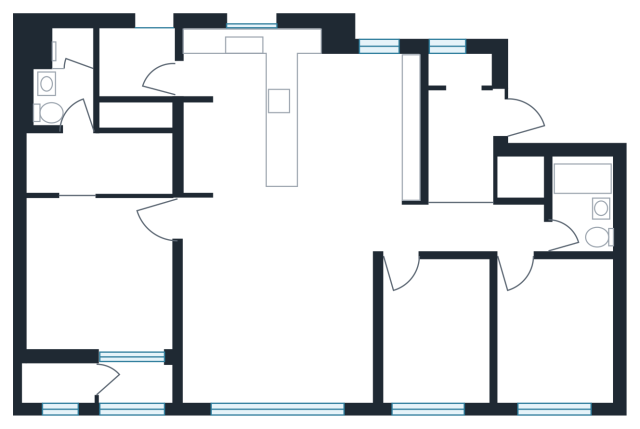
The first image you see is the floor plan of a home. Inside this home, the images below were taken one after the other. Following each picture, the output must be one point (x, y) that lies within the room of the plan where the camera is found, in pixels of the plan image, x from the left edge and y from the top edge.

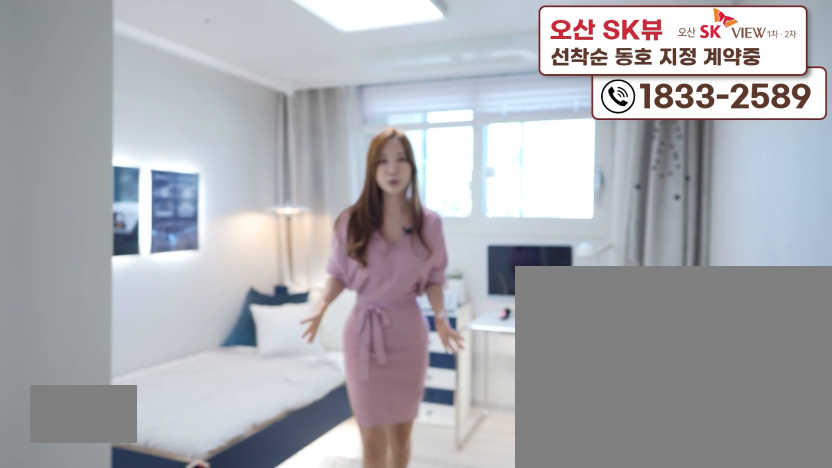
(549, 365)
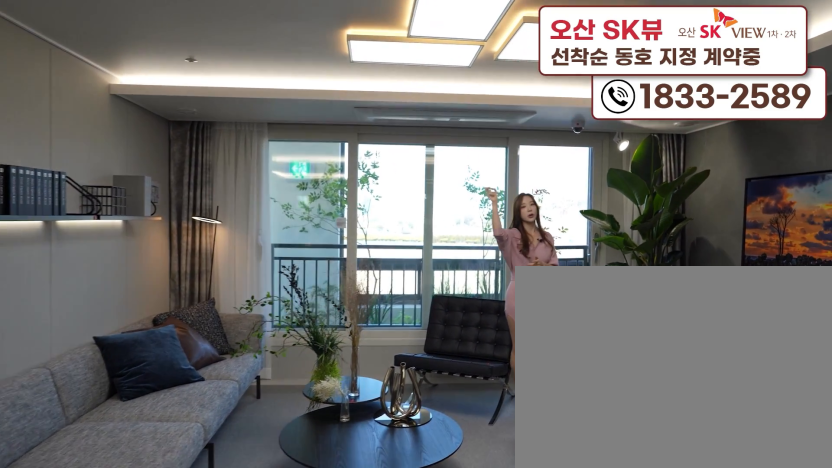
(281, 352)
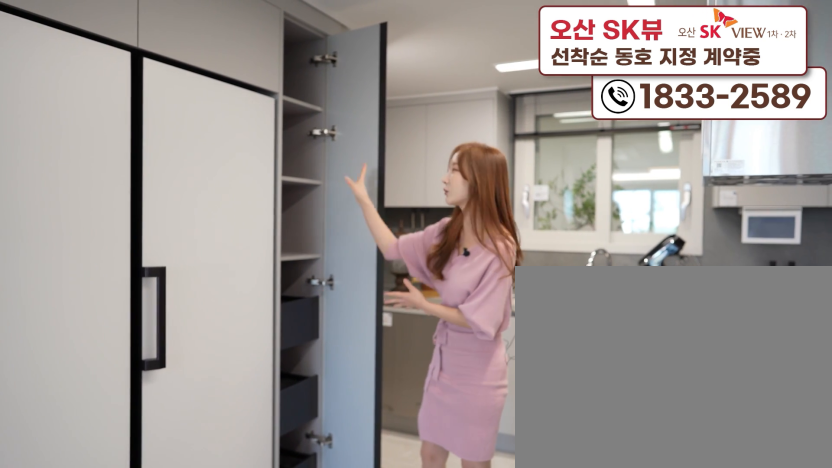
(255, 203)
